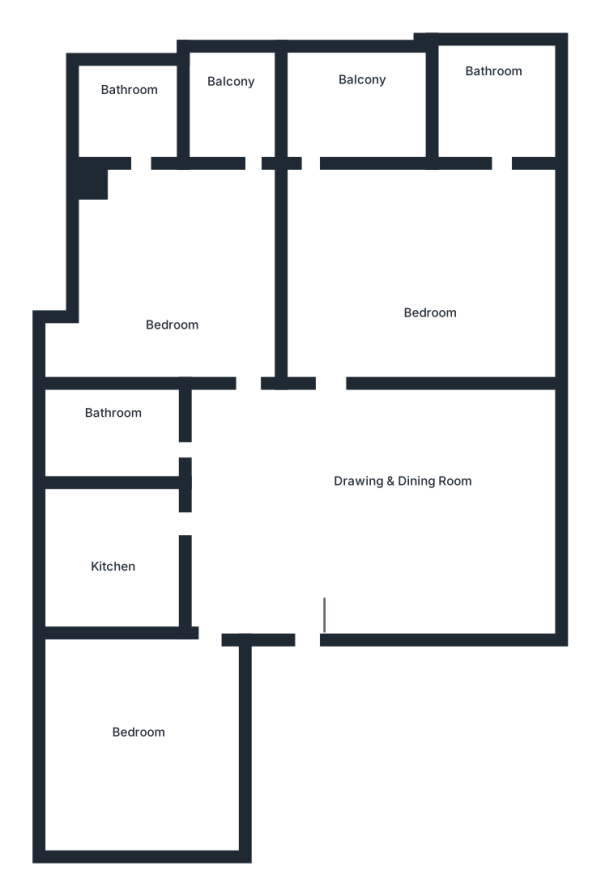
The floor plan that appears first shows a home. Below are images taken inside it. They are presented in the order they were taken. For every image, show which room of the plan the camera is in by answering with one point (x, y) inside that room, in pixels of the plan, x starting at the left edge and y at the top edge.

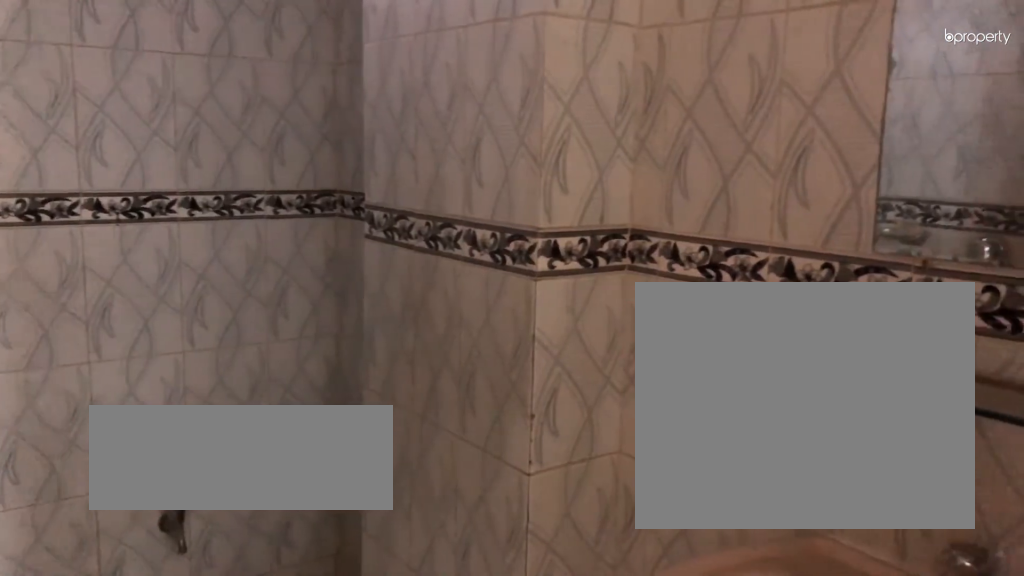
(115, 428)
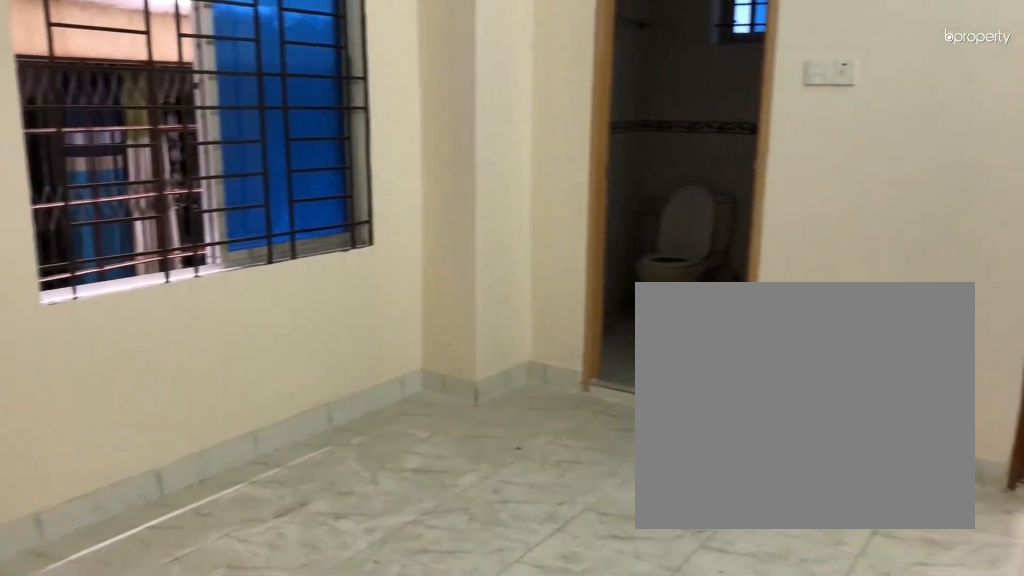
(168, 273)
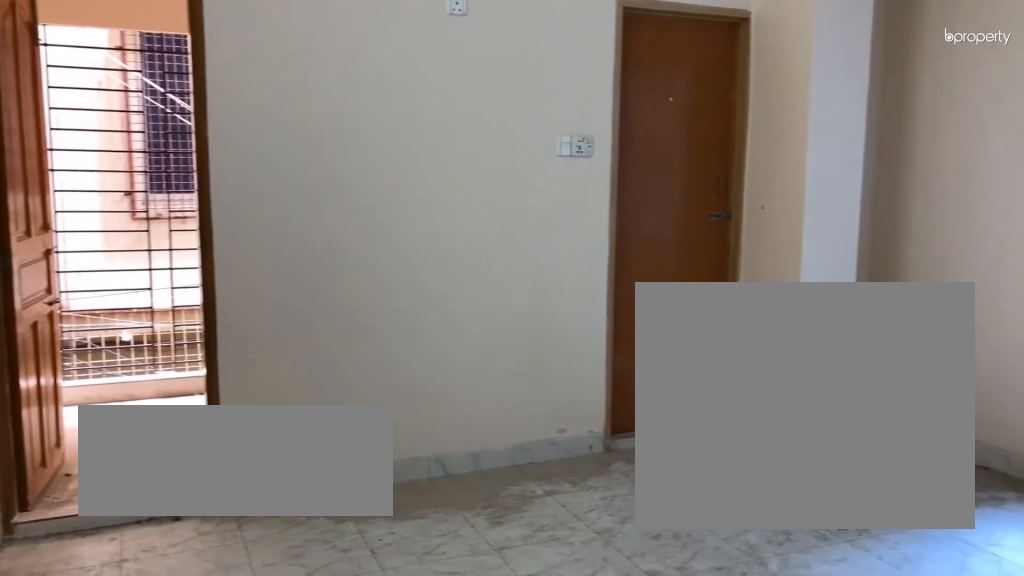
(435, 282)
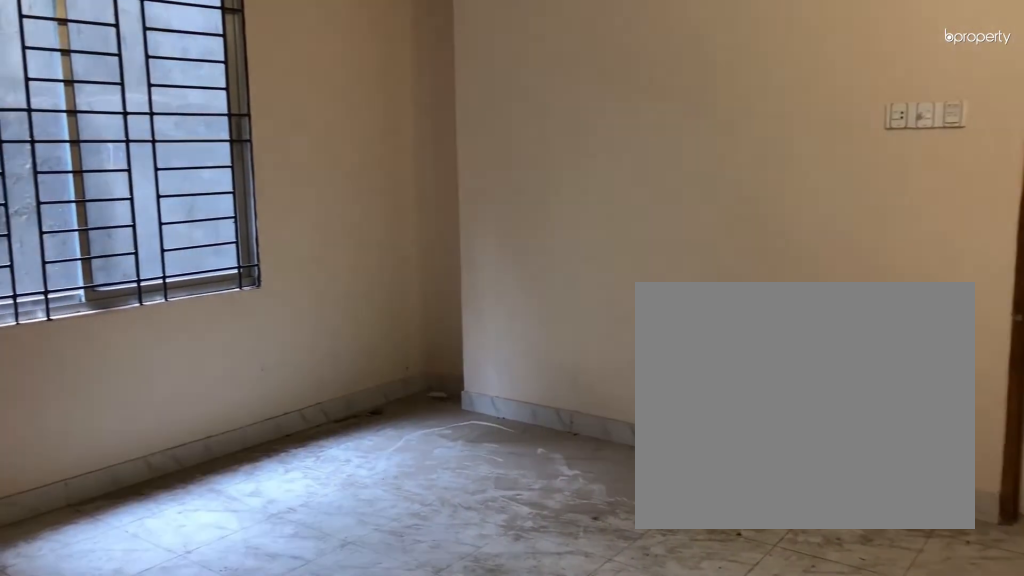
(435, 282)
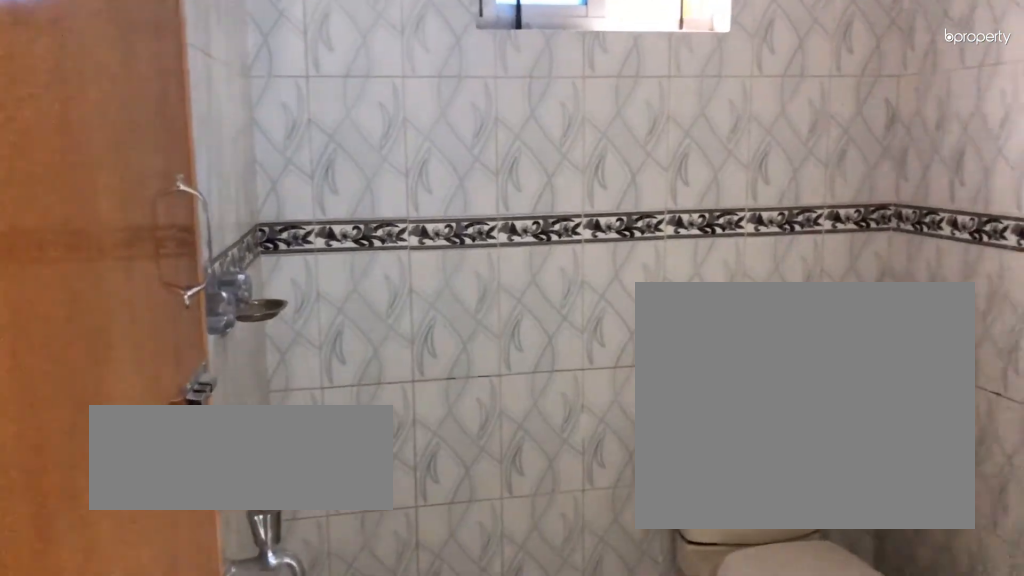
(503, 107)
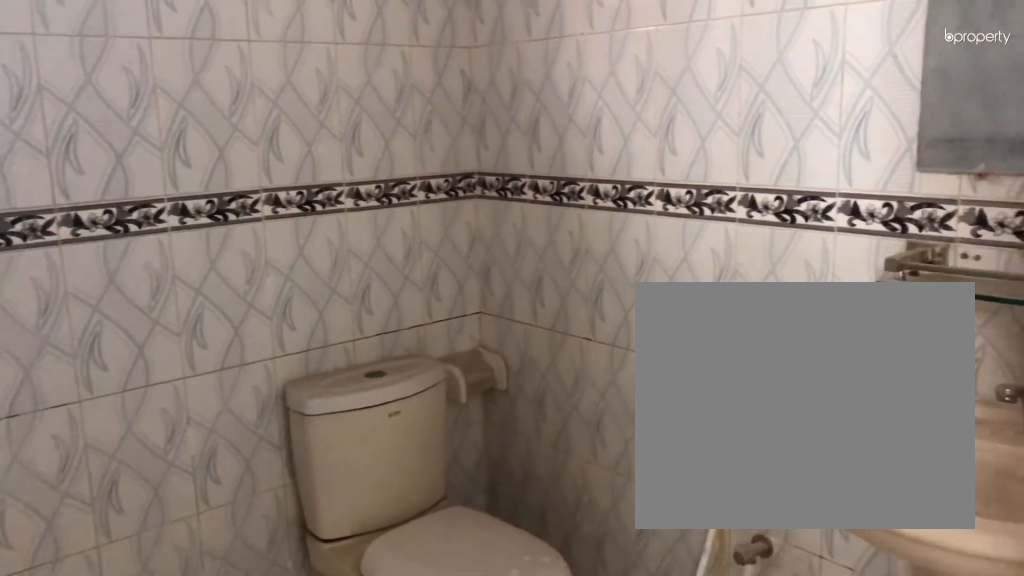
(503, 107)
